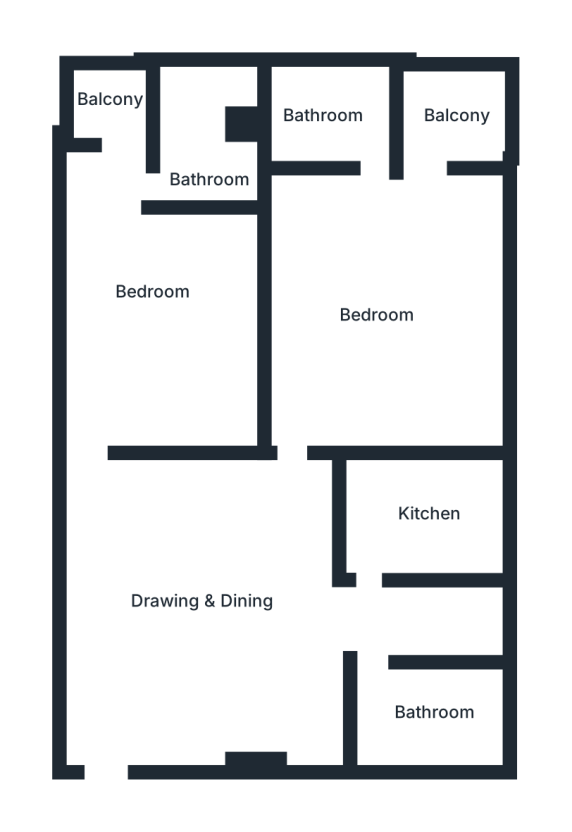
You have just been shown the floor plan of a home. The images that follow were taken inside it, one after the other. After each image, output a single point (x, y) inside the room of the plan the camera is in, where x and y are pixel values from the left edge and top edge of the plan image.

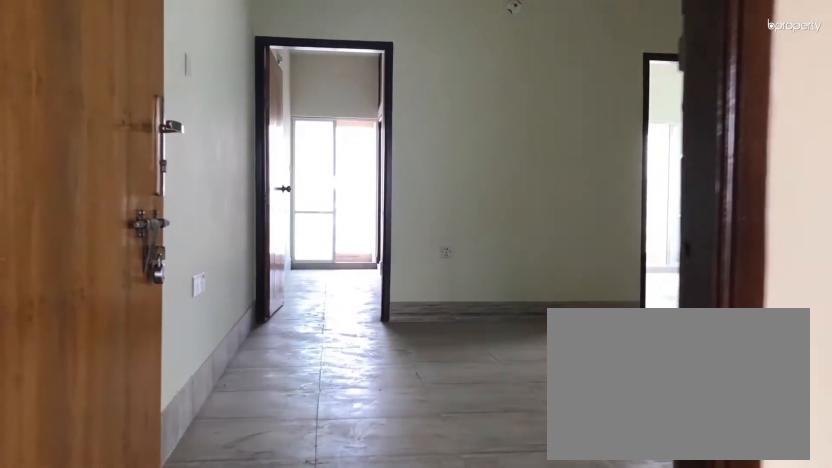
(126, 724)
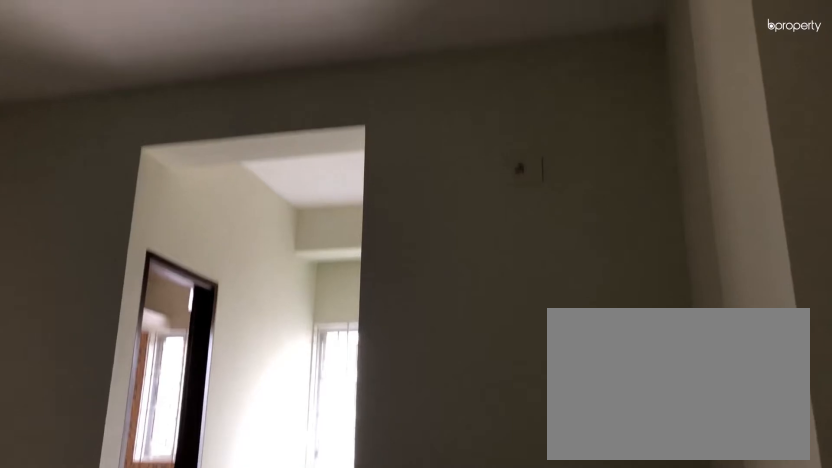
(201, 583)
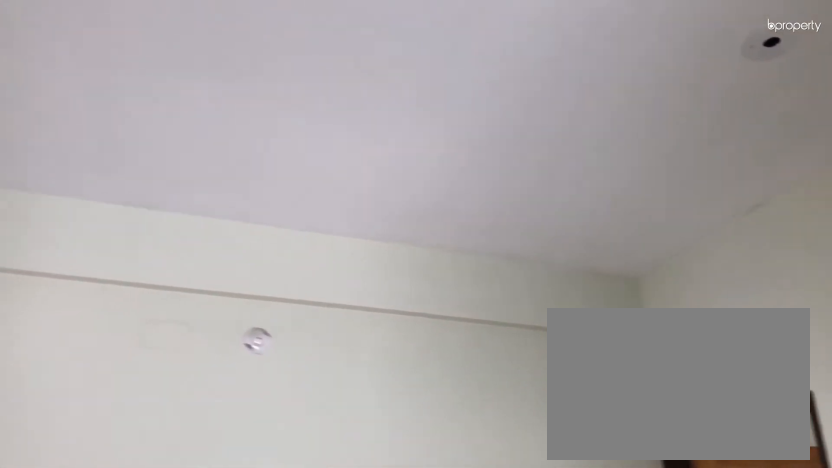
(201, 583)
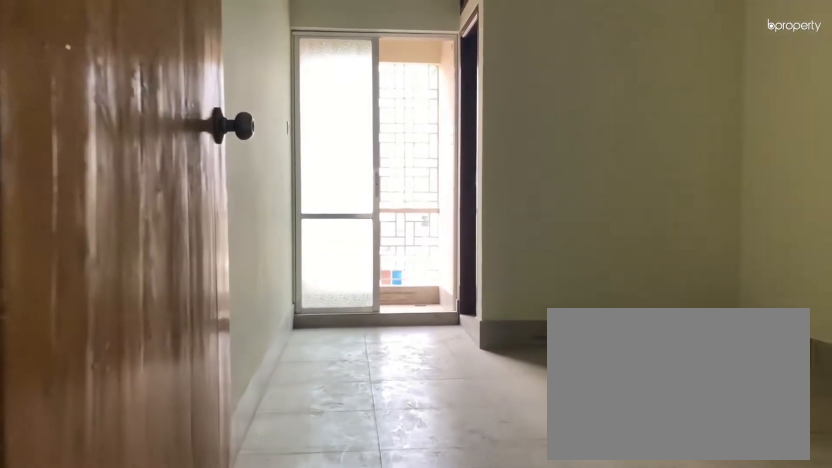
(105, 471)
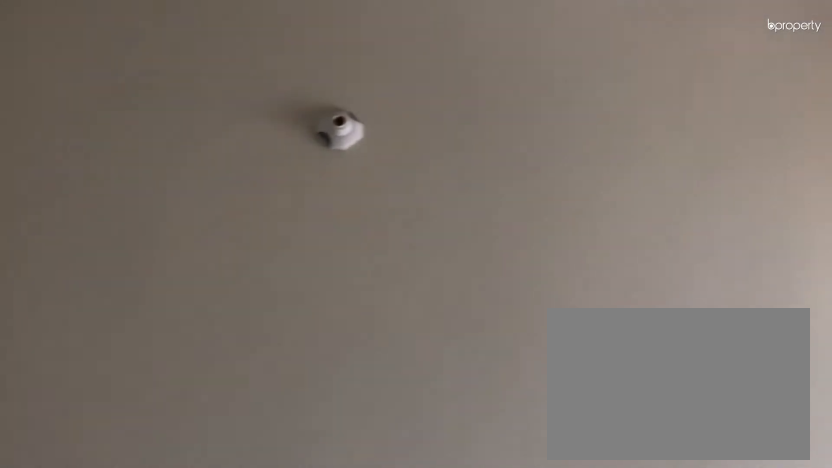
(137, 270)
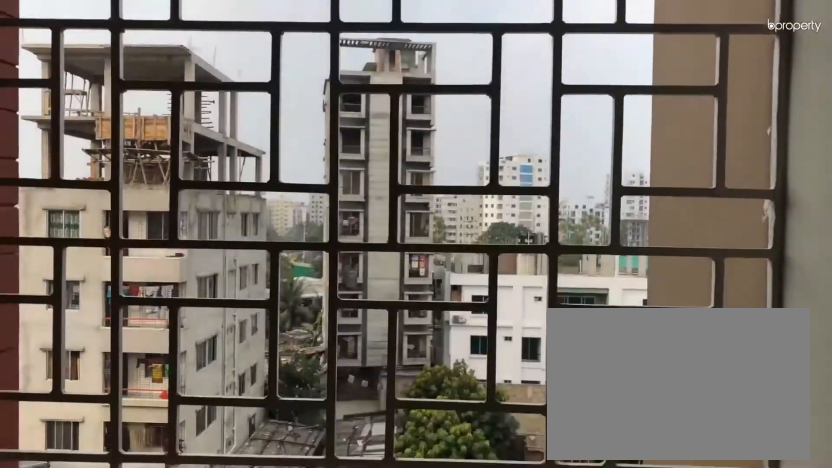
(118, 115)
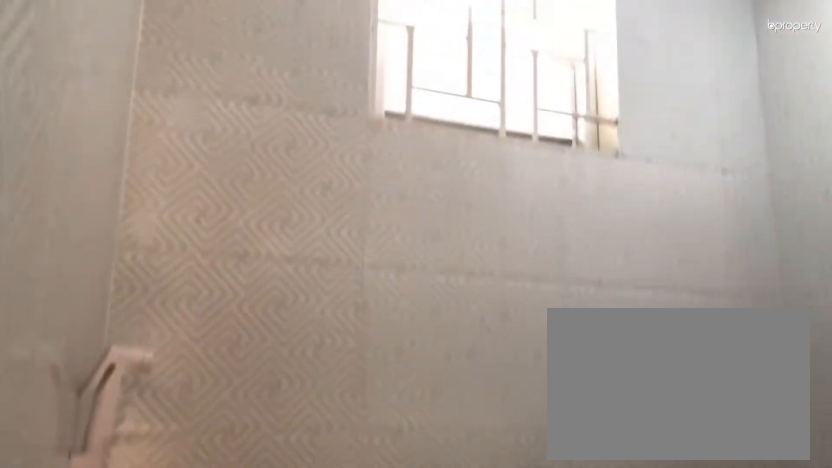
(204, 131)
